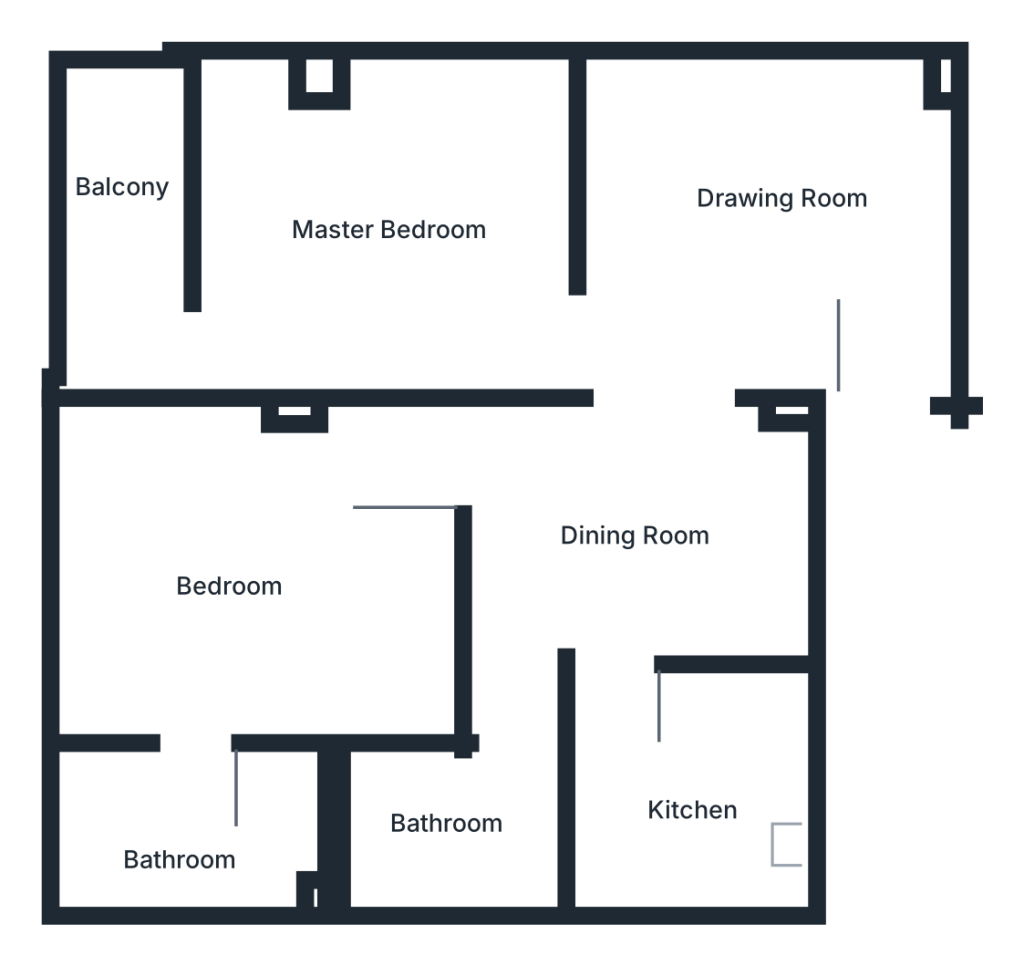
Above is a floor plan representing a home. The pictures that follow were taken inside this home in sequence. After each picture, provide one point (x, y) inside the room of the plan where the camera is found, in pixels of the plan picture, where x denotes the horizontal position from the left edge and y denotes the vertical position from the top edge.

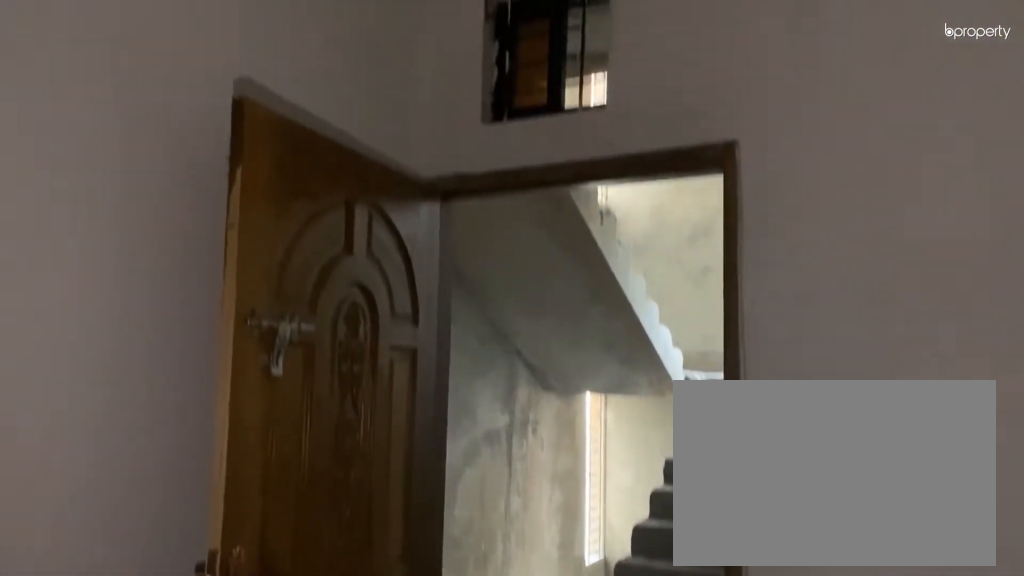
(751, 221)
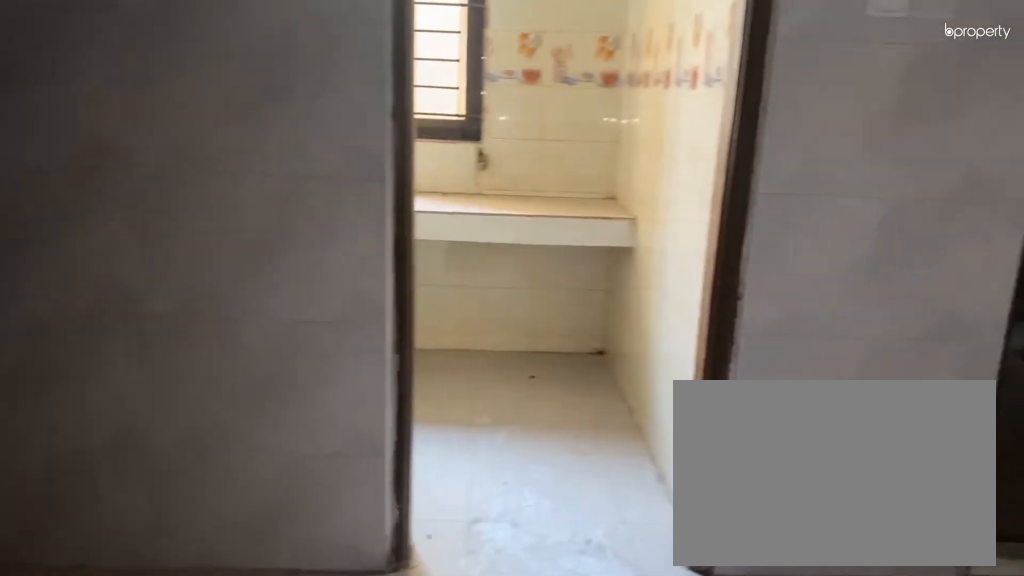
(622, 523)
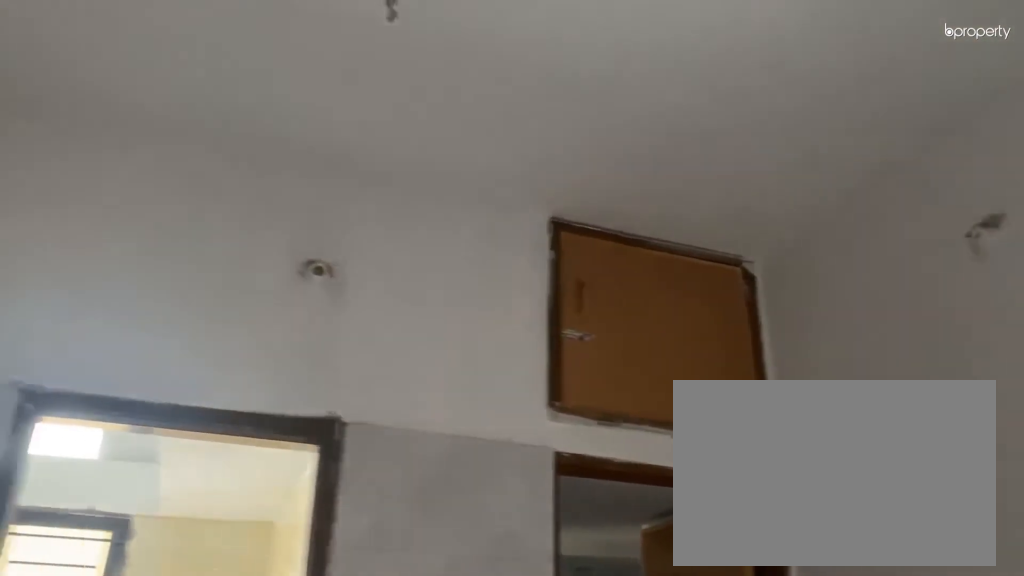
(622, 523)
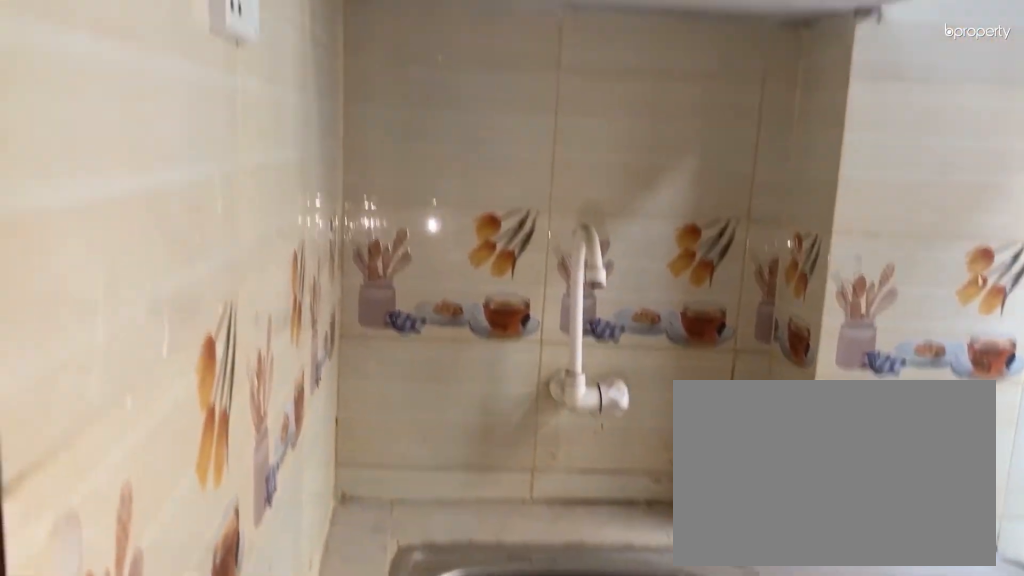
(693, 774)
